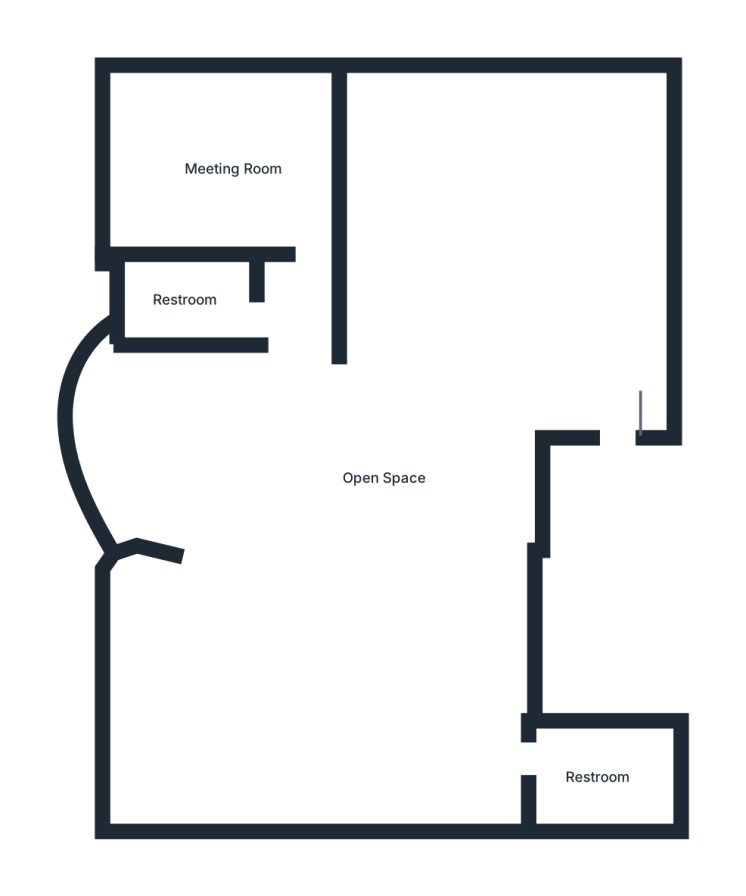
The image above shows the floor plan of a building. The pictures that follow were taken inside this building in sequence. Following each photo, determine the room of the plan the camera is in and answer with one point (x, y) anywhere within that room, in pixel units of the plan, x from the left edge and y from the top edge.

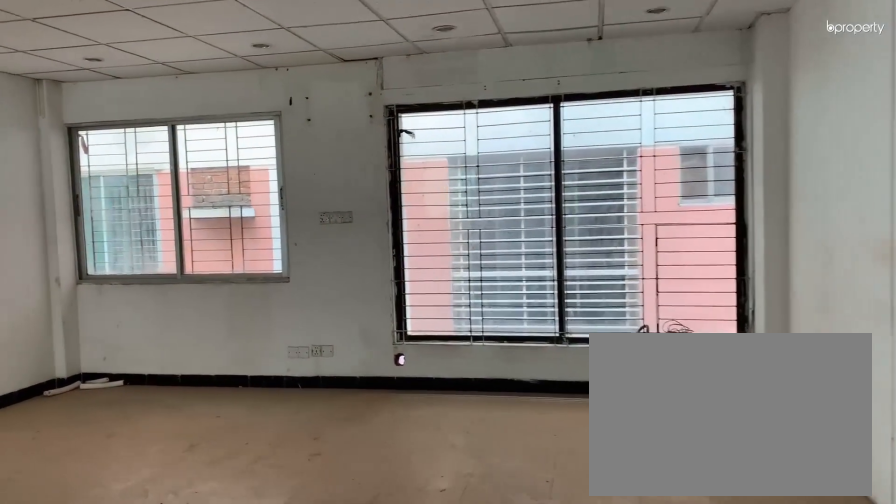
(464, 306)
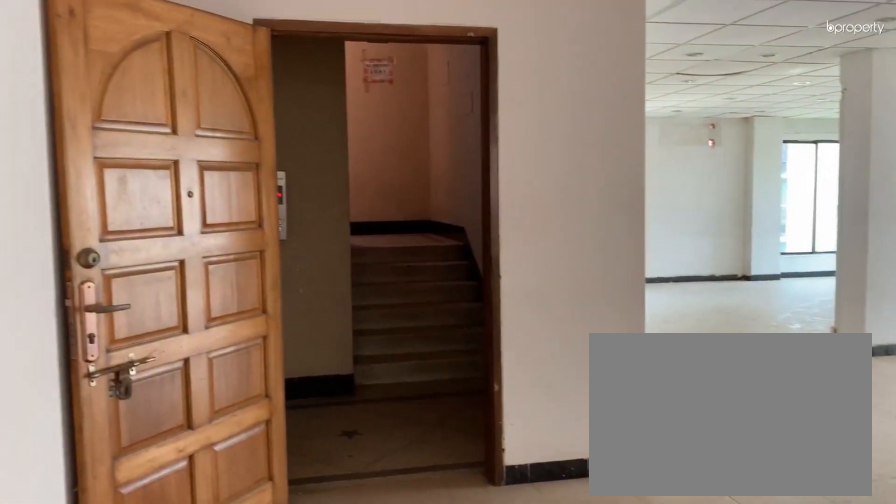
(464, 306)
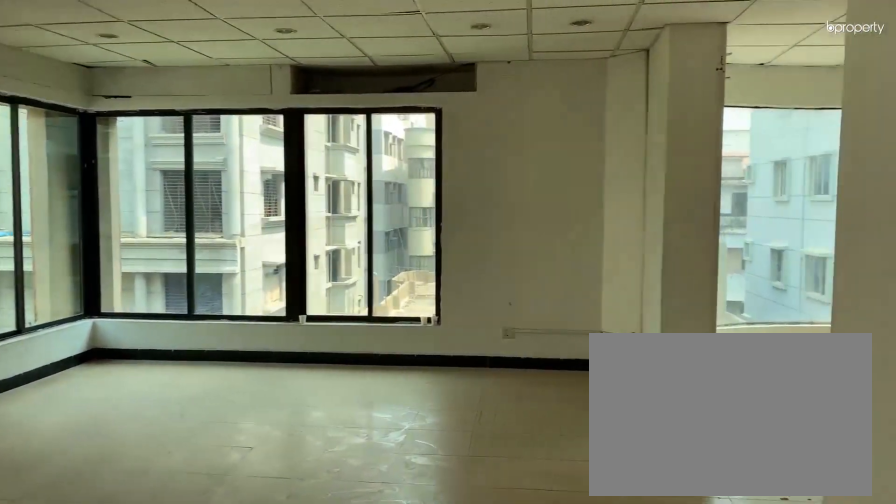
(358, 630)
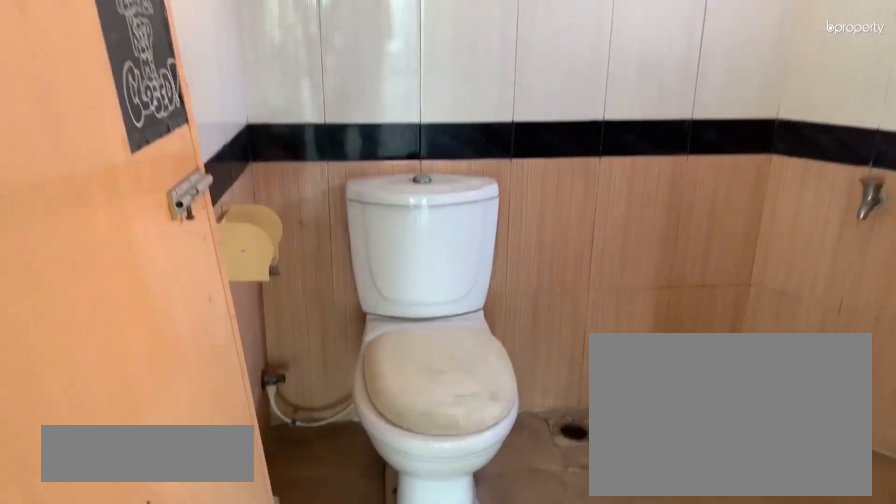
(602, 770)
